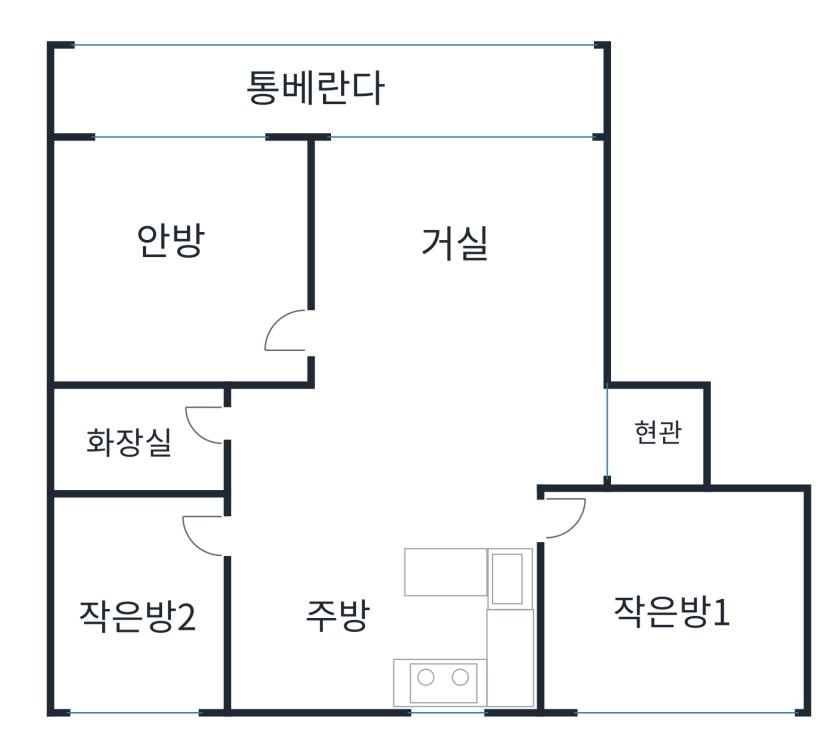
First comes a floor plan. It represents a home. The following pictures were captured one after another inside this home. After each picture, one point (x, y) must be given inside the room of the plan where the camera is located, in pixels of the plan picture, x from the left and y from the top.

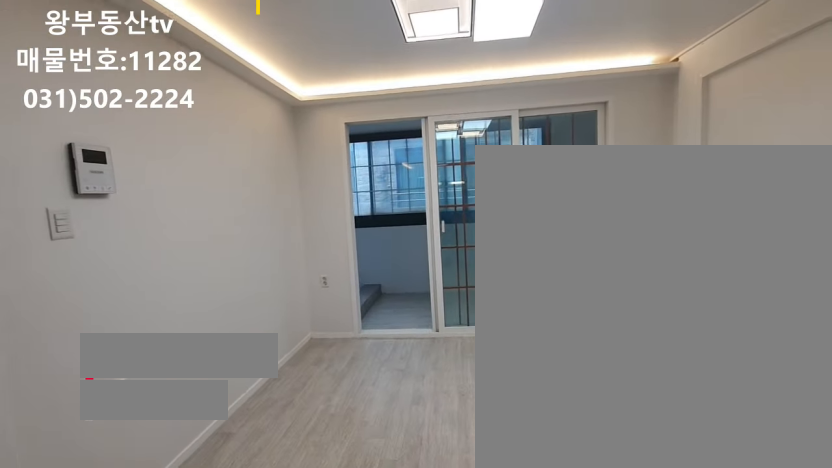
(456, 242)
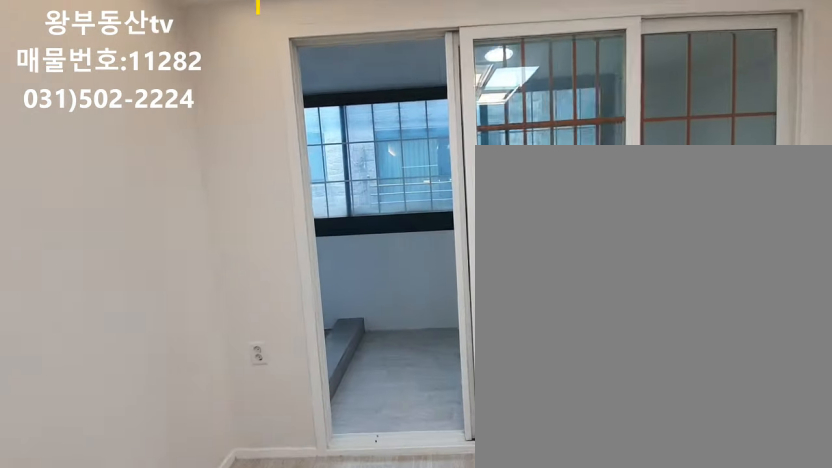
(456, 242)
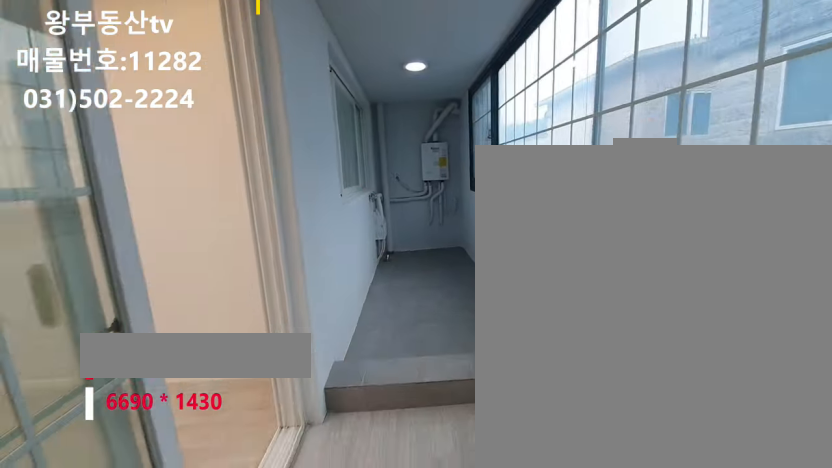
(338, 82)
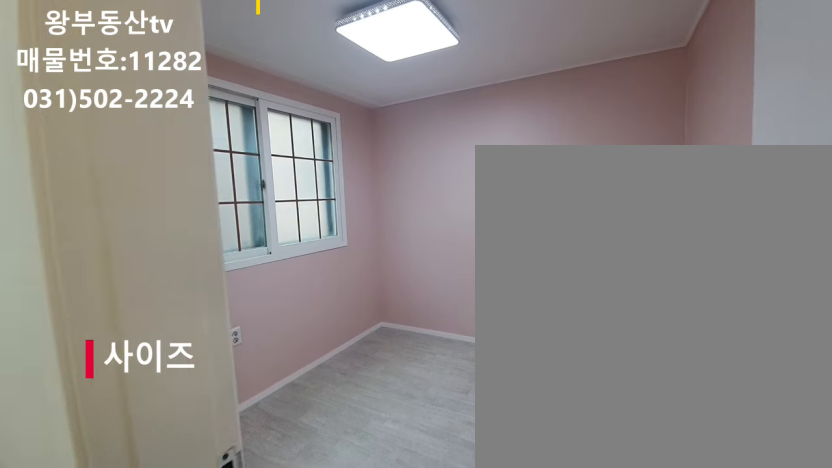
(136, 608)
